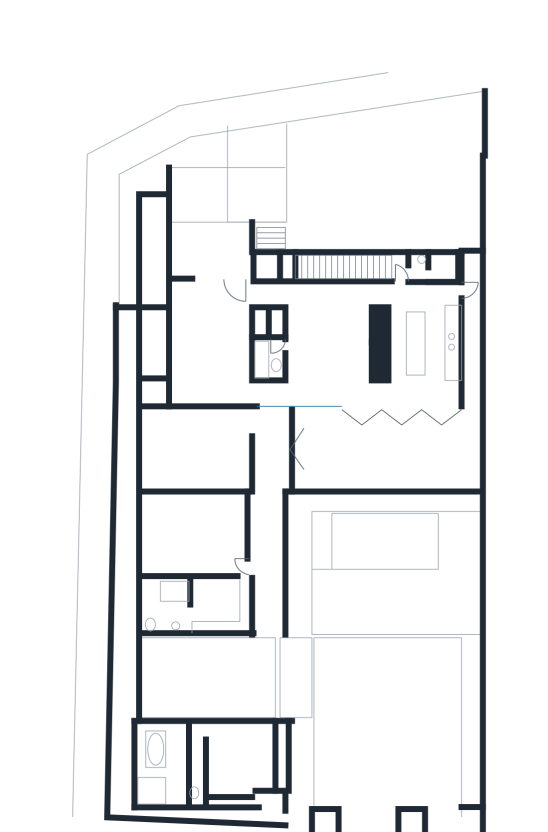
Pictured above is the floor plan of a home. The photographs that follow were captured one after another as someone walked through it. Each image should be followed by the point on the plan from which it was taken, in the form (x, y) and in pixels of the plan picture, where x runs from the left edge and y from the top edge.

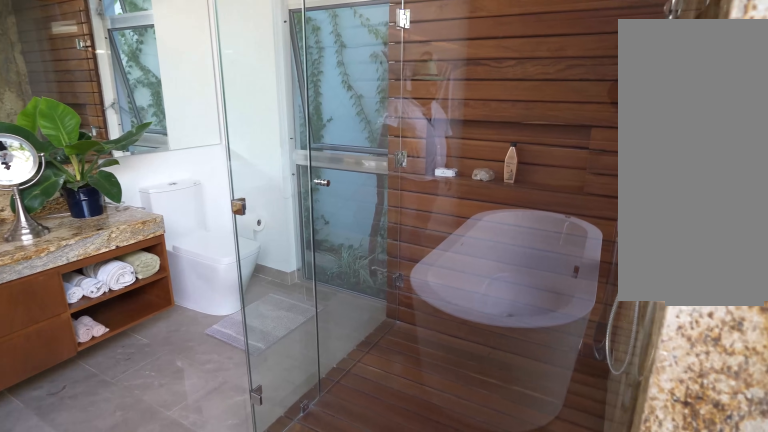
(136, 730)
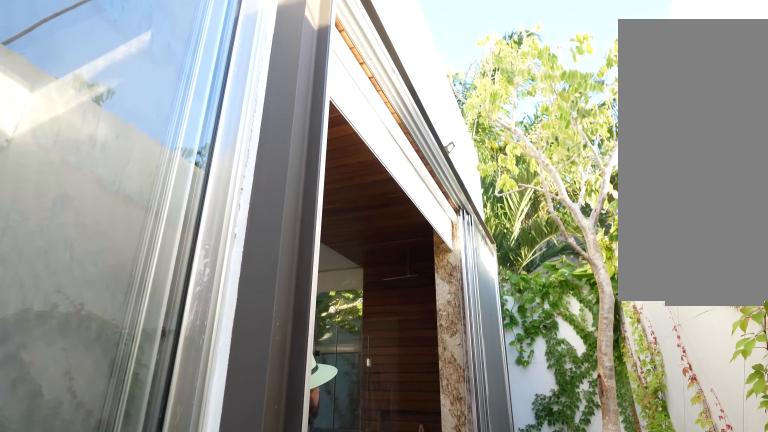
(120, 708)
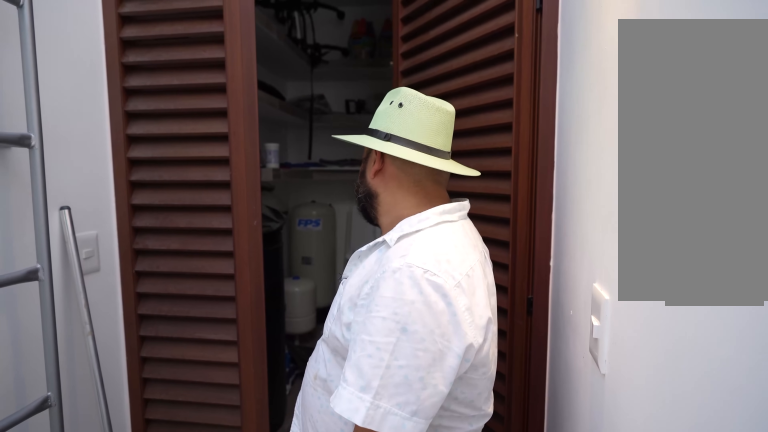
(307, 820)
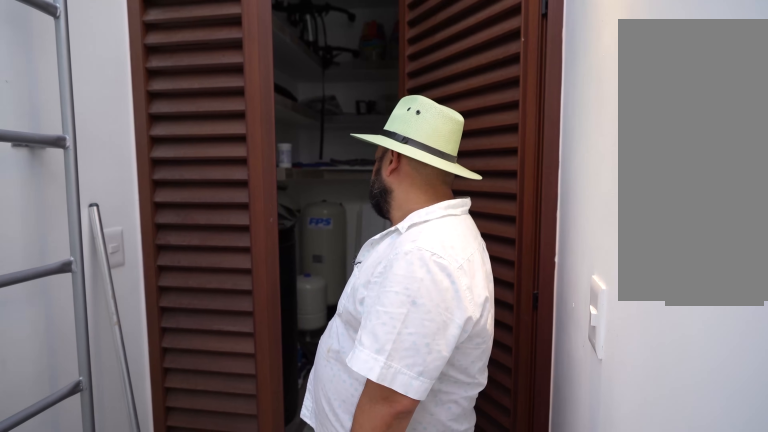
(307, 820)
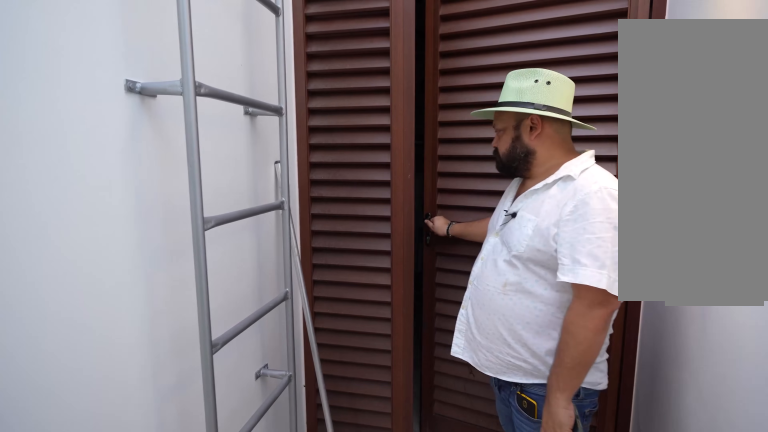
(309, 820)
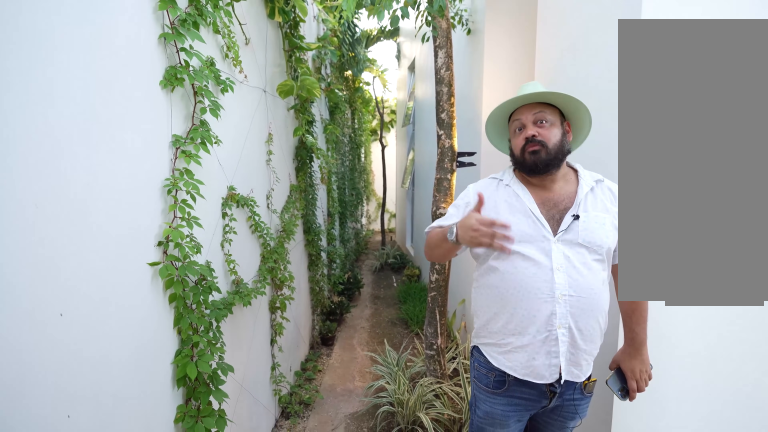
(292, 820)
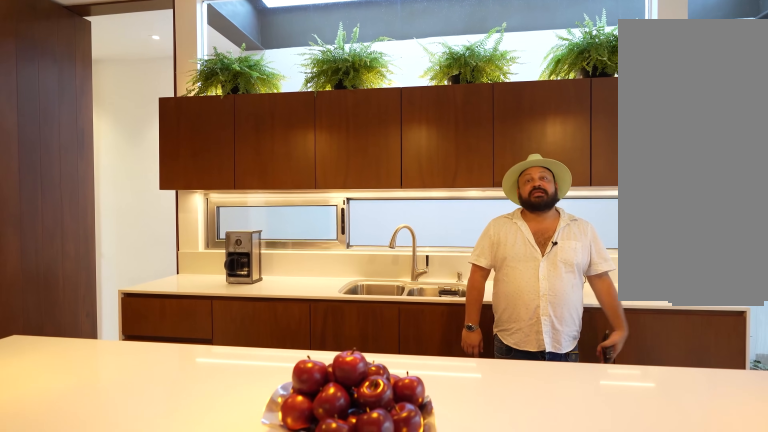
(396, 338)
